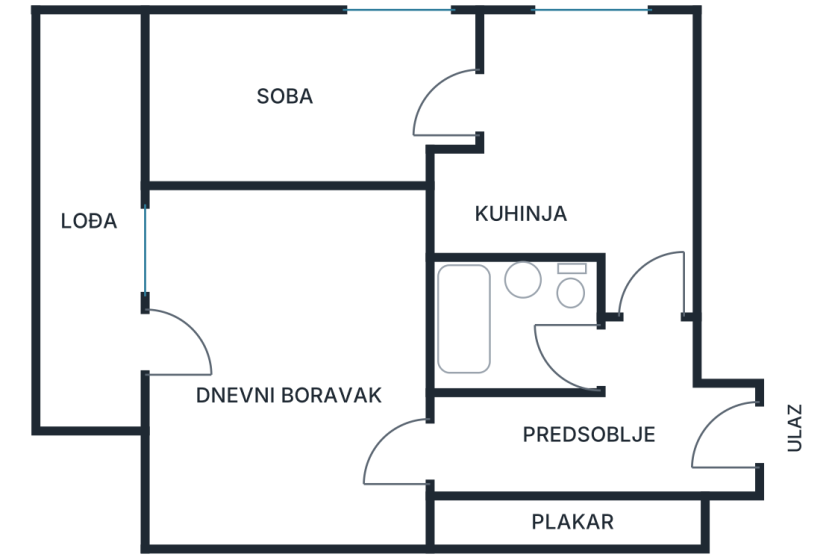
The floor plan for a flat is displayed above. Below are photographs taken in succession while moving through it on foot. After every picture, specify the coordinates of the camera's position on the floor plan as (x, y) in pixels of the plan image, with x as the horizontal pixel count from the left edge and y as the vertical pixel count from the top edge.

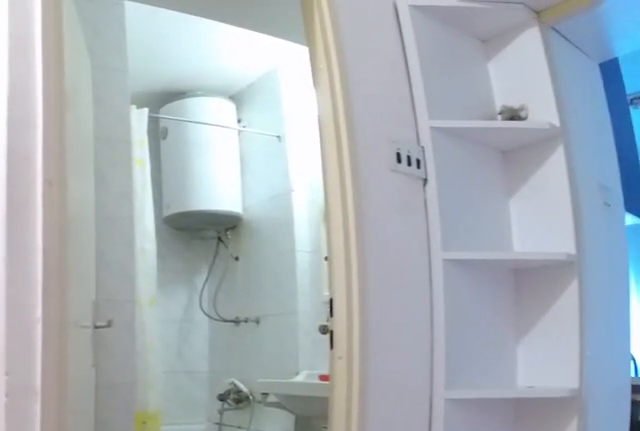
(706, 442)
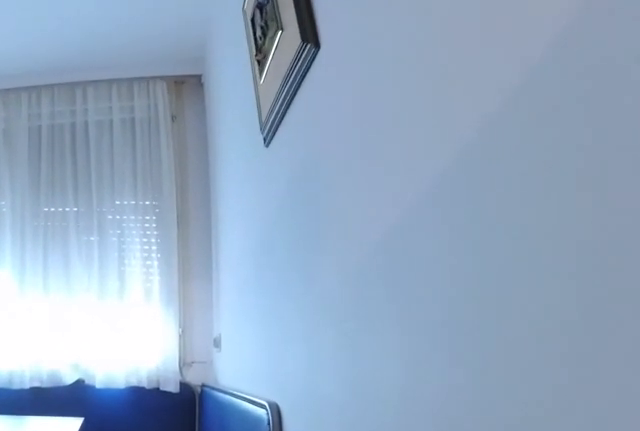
(644, 280)
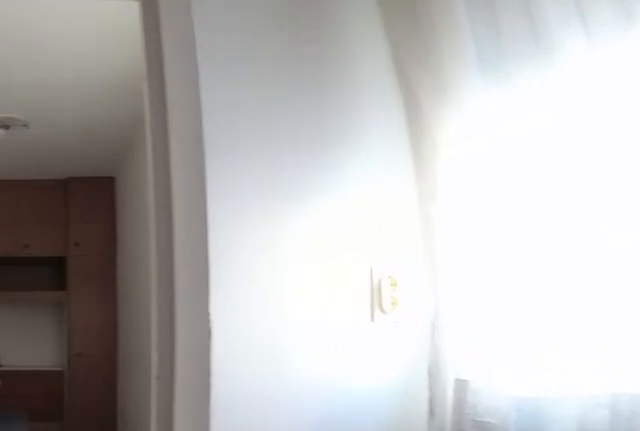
(663, 113)
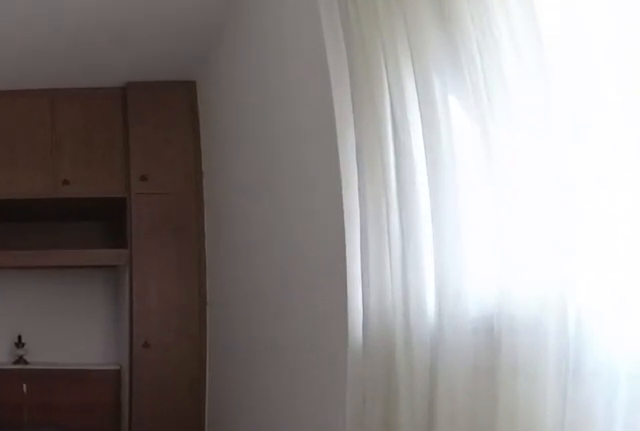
(498, 111)
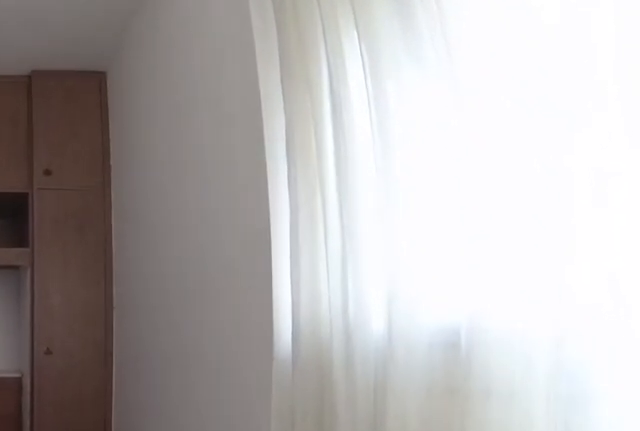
(498, 111)
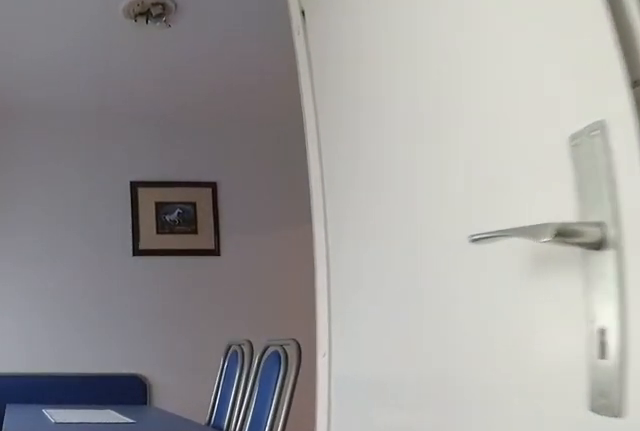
(350, 114)
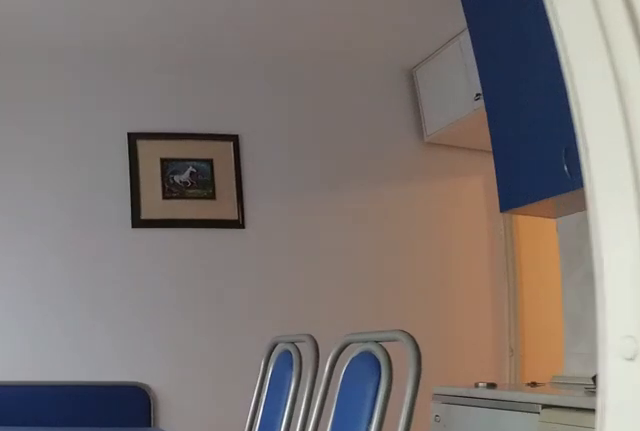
(426, 113)
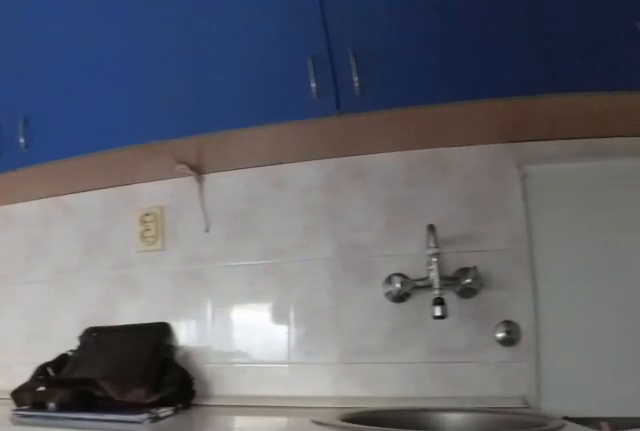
(492, 96)
